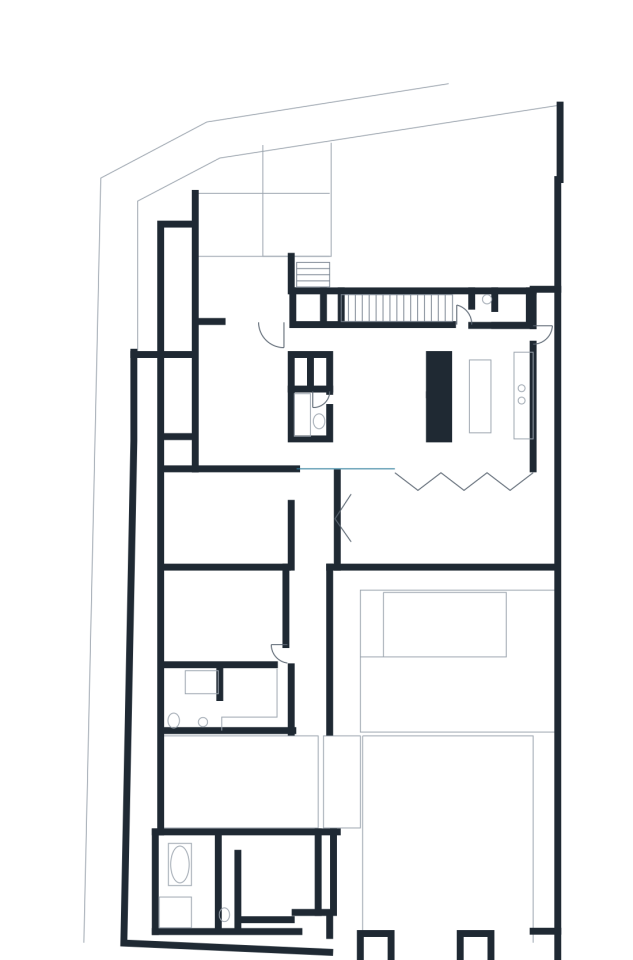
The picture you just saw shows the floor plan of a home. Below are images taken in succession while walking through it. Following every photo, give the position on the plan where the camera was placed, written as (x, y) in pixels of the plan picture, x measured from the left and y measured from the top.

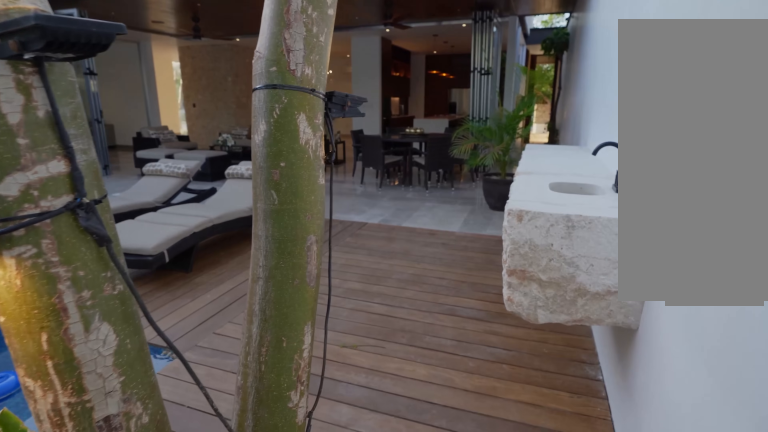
(533, 725)
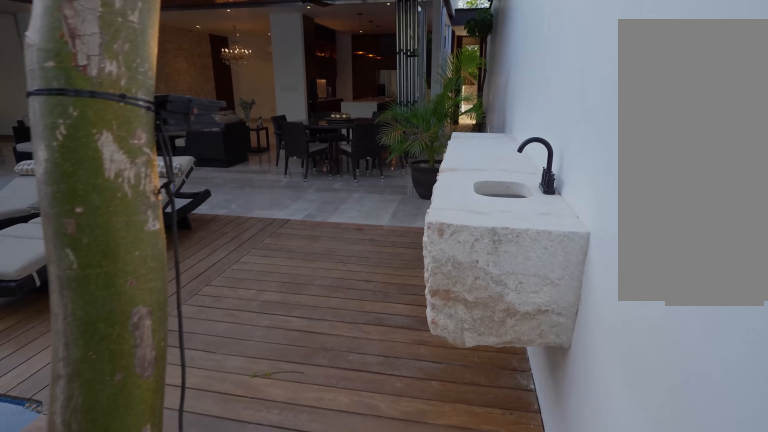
(541, 714)
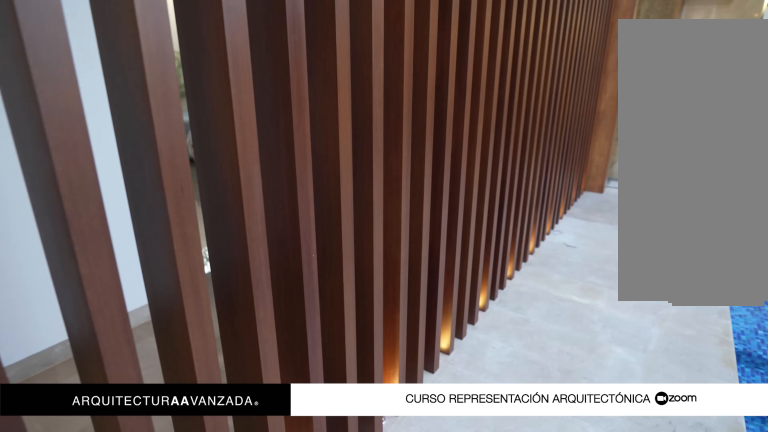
(346, 719)
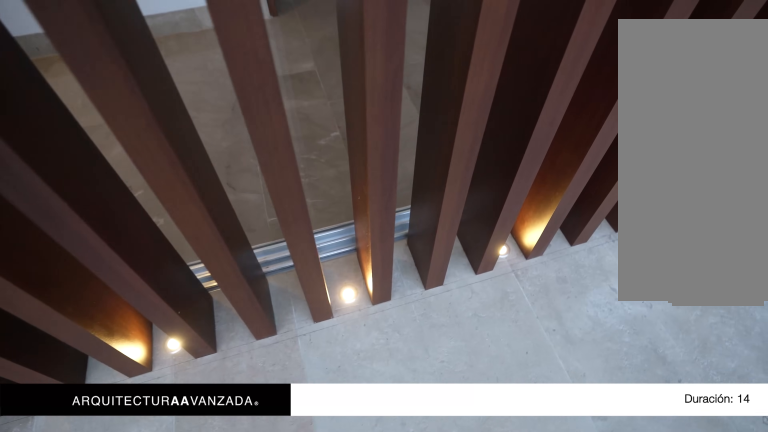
(341, 696)
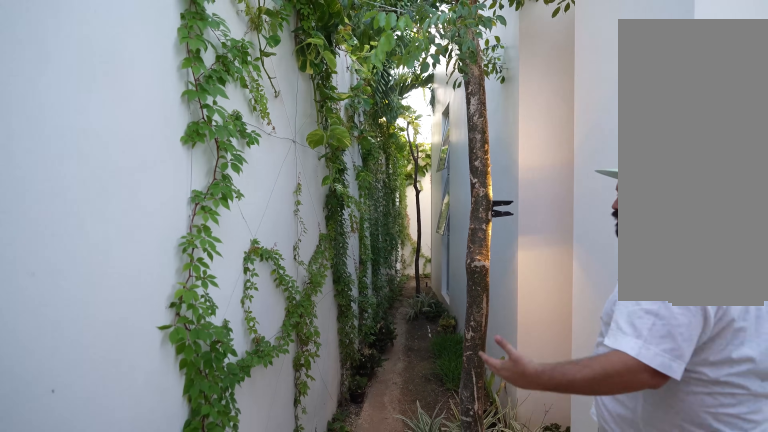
(338, 947)
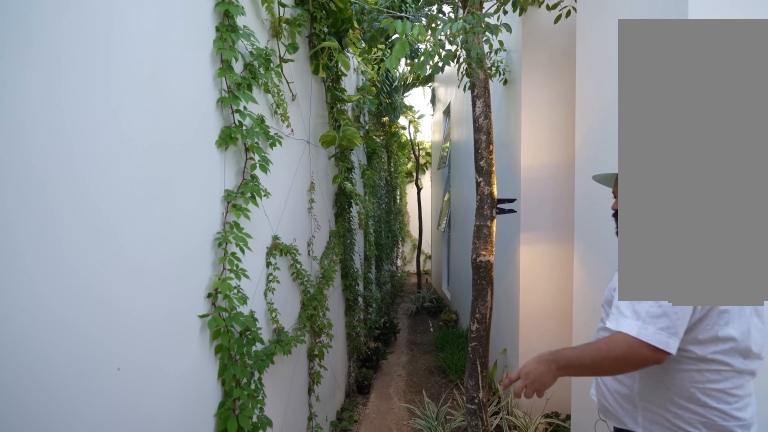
(338, 947)
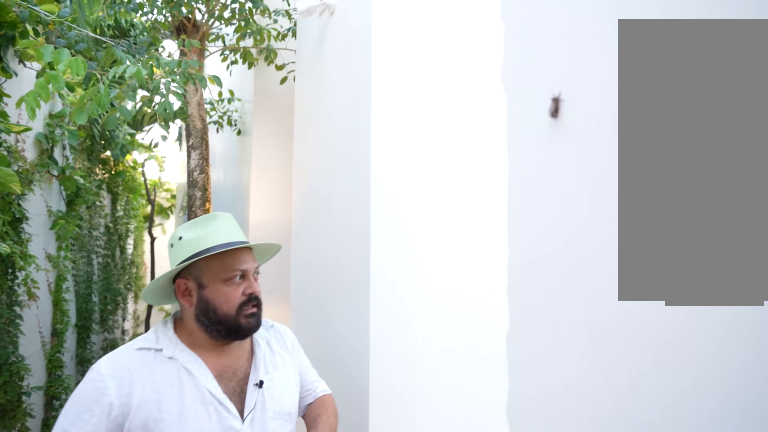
(337, 947)
